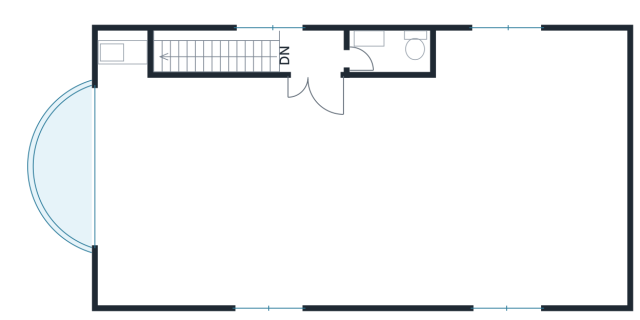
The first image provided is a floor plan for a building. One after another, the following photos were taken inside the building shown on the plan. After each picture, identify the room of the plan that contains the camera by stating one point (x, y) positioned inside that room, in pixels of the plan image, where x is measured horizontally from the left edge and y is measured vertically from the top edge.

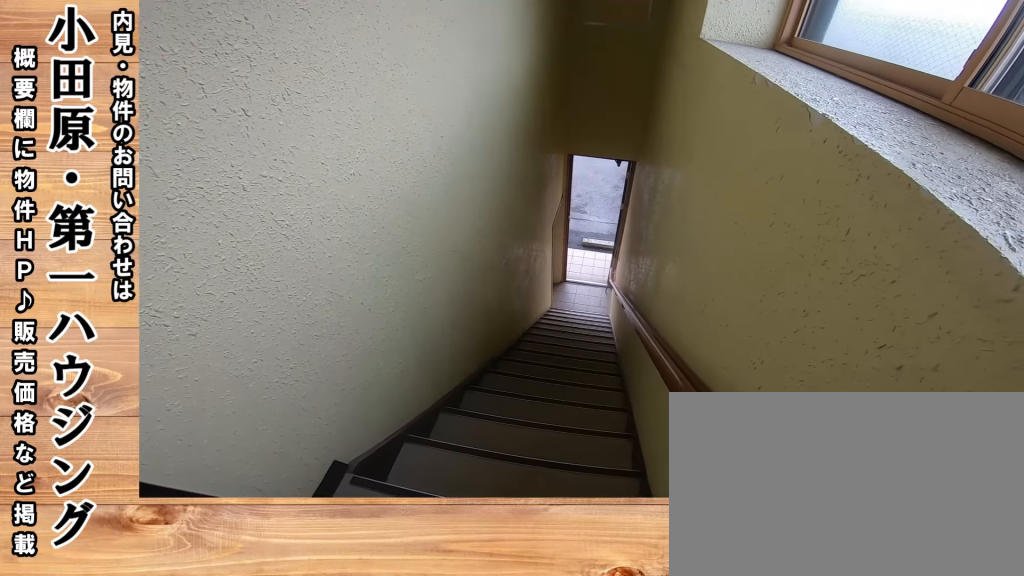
(332, 58)
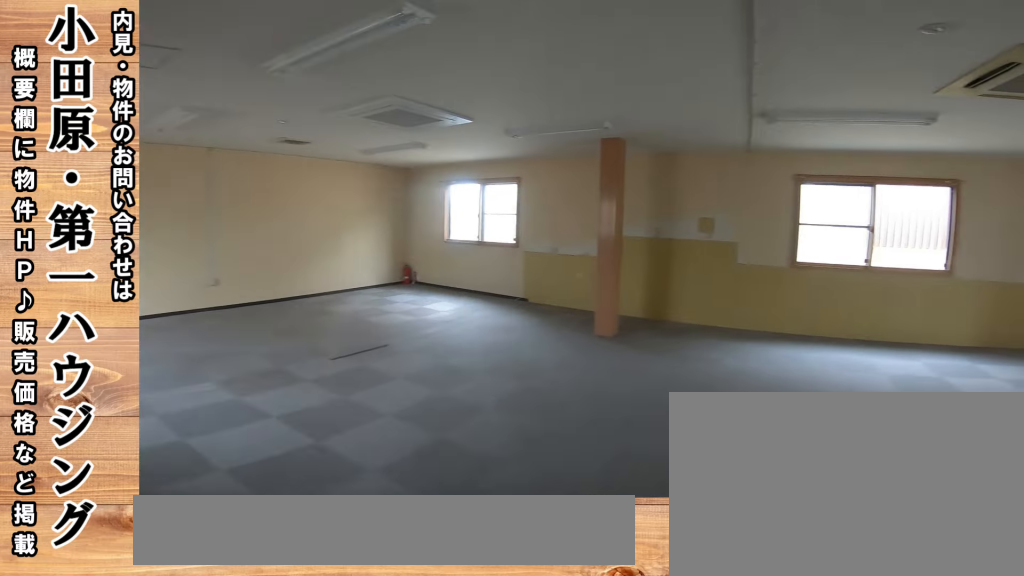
(277, 174)
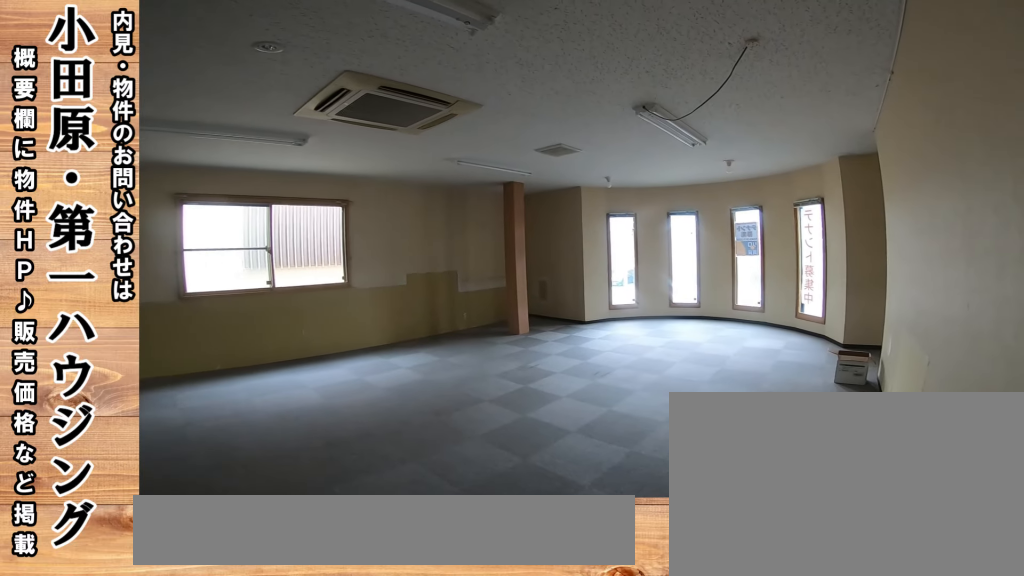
(277, 174)
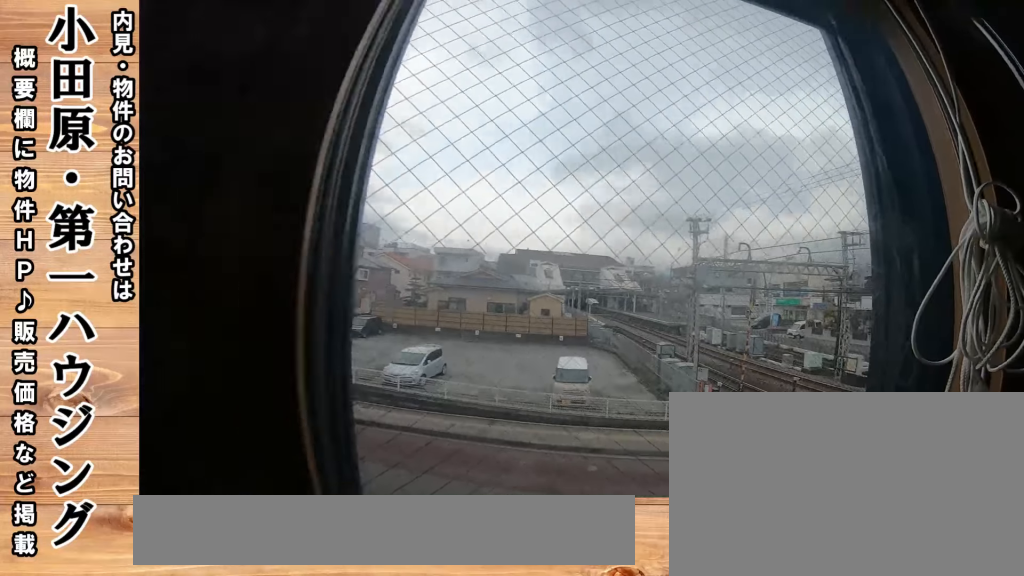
(360, 192)
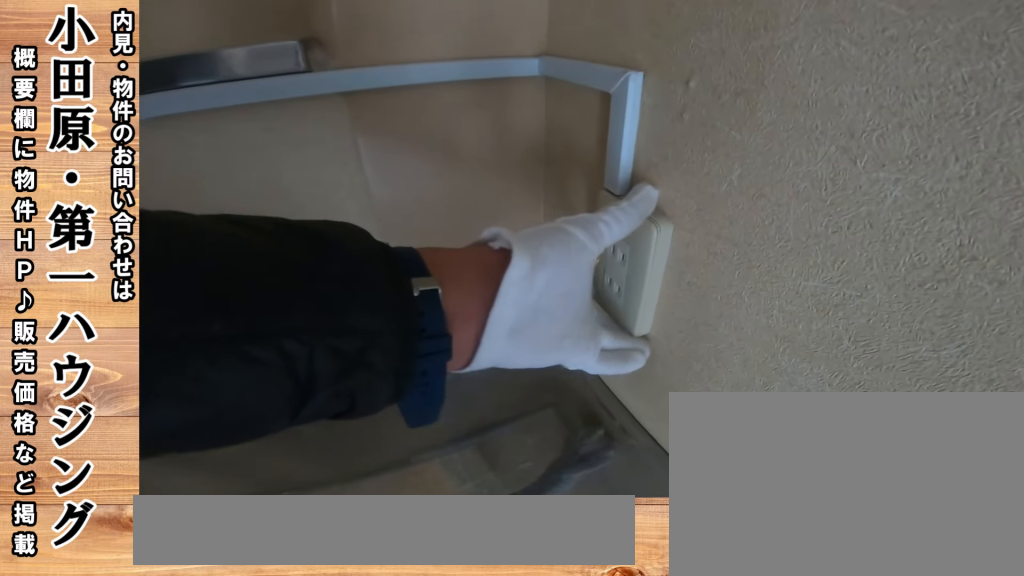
(132, 72)
